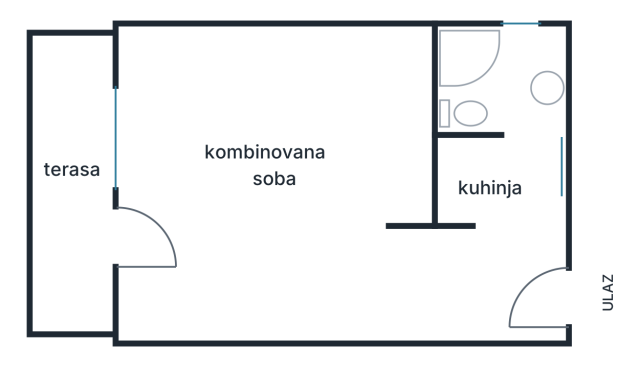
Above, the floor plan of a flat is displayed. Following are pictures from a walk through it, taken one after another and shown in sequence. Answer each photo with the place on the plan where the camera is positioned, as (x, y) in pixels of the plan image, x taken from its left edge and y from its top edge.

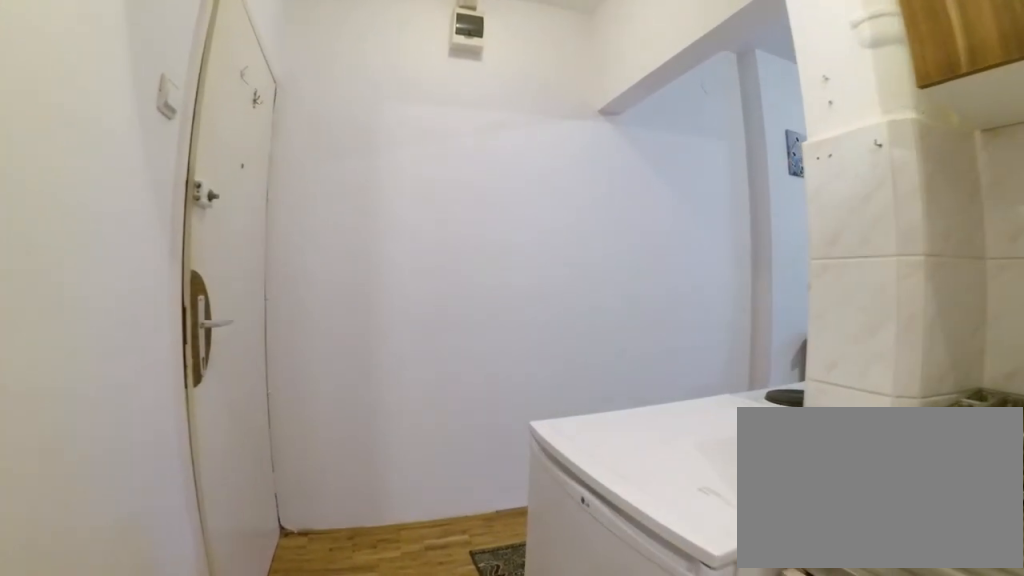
(526, 167)
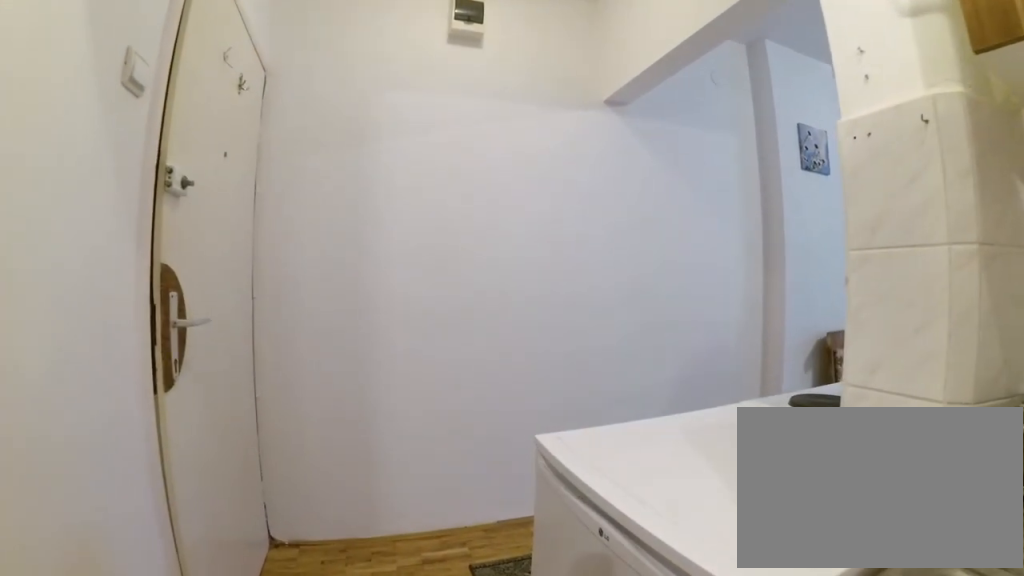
(526, 183)
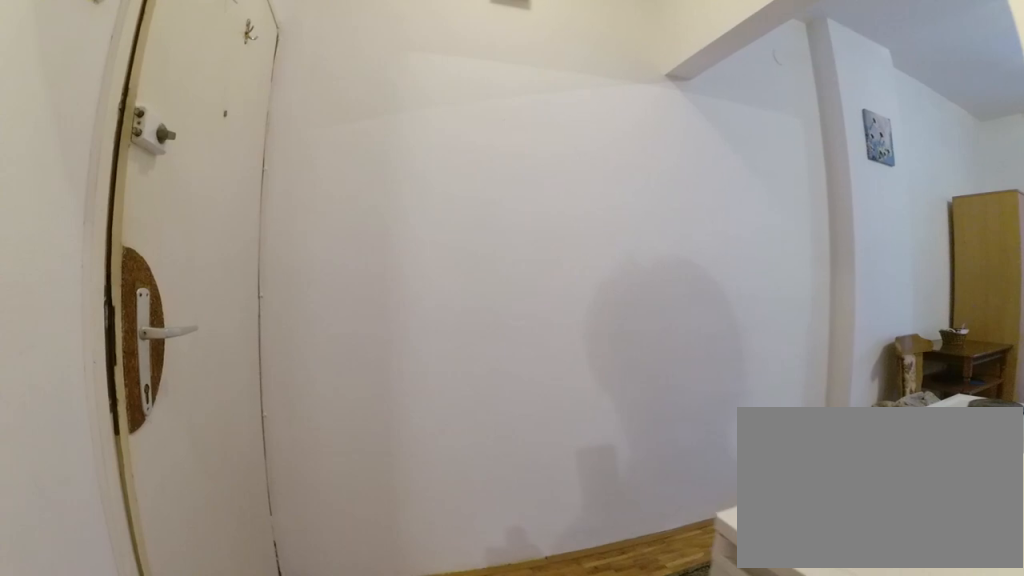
(525, 225)
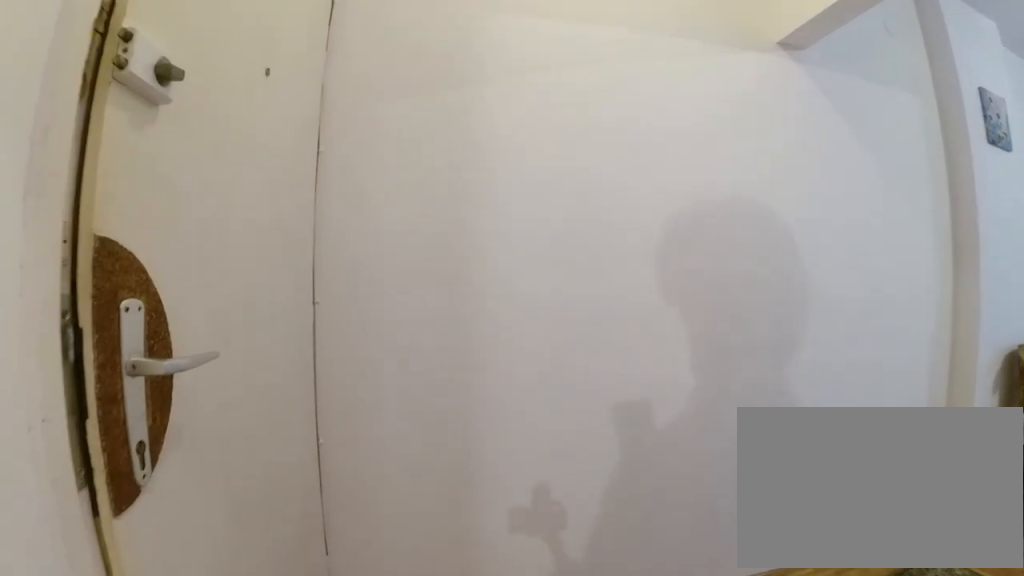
(529, 237)
